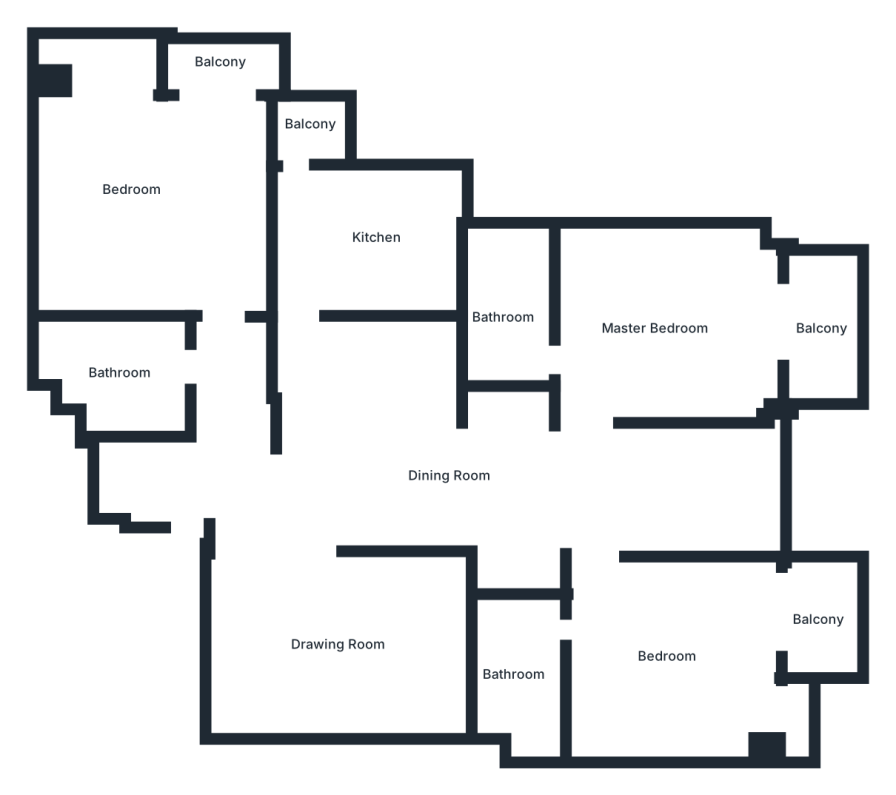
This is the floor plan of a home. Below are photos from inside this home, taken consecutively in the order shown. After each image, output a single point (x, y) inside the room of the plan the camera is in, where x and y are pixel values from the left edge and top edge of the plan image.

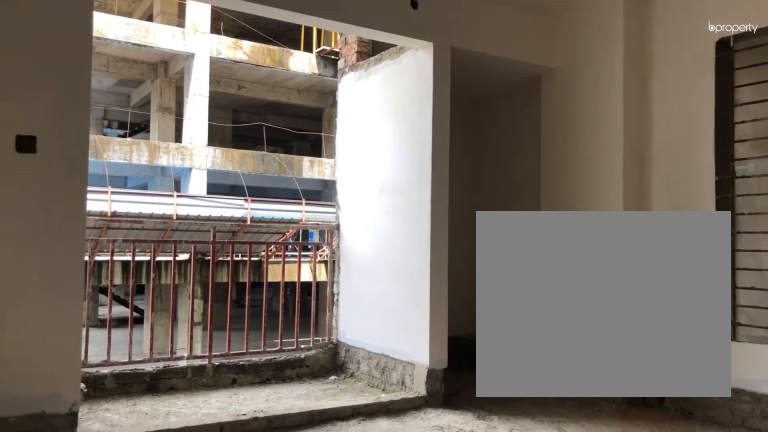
(671, 666)
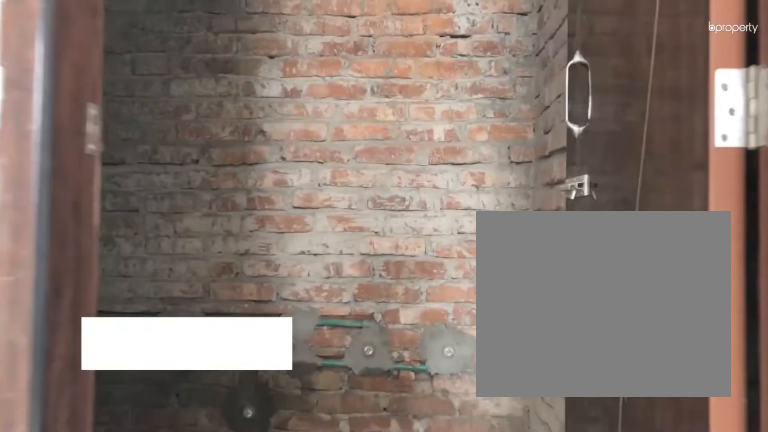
(525, 662)
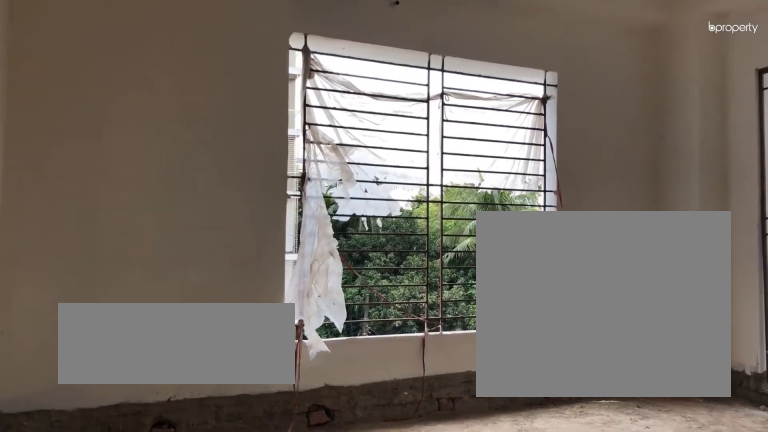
(674, 325)
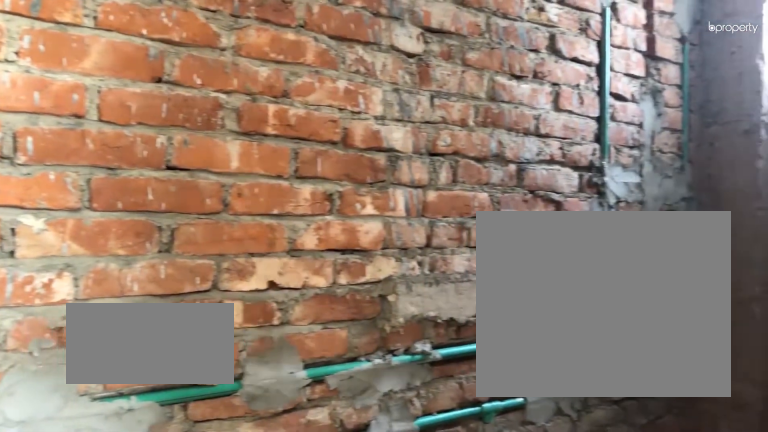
(507, 289)
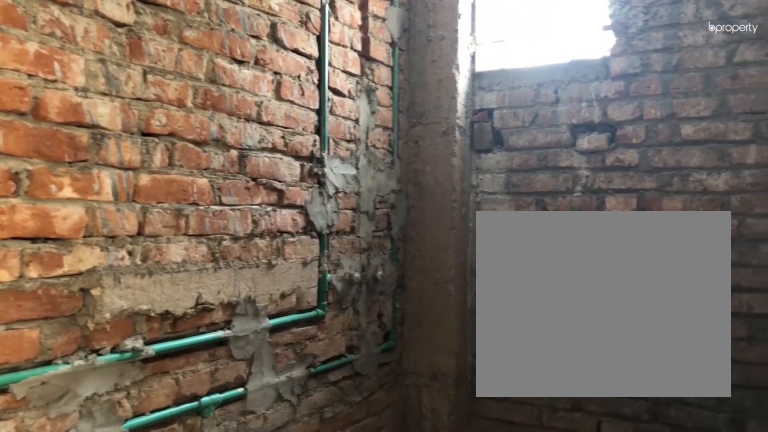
(507, 289)
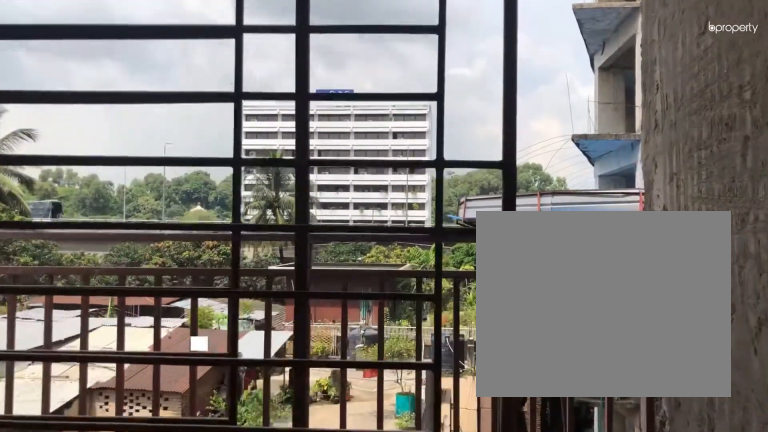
(819, 325)
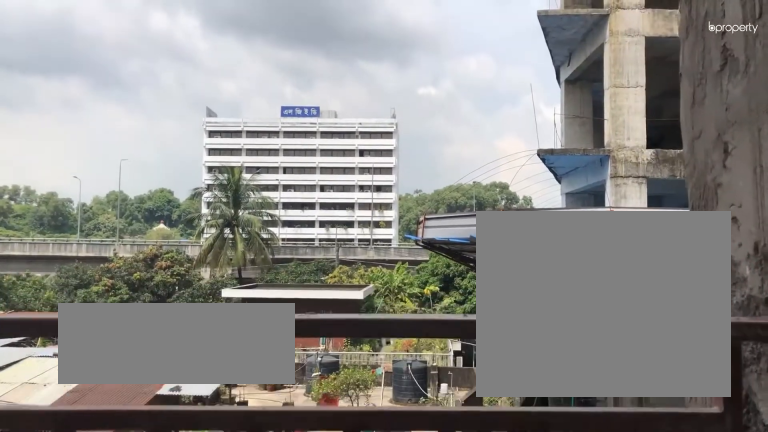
(817, 325)
